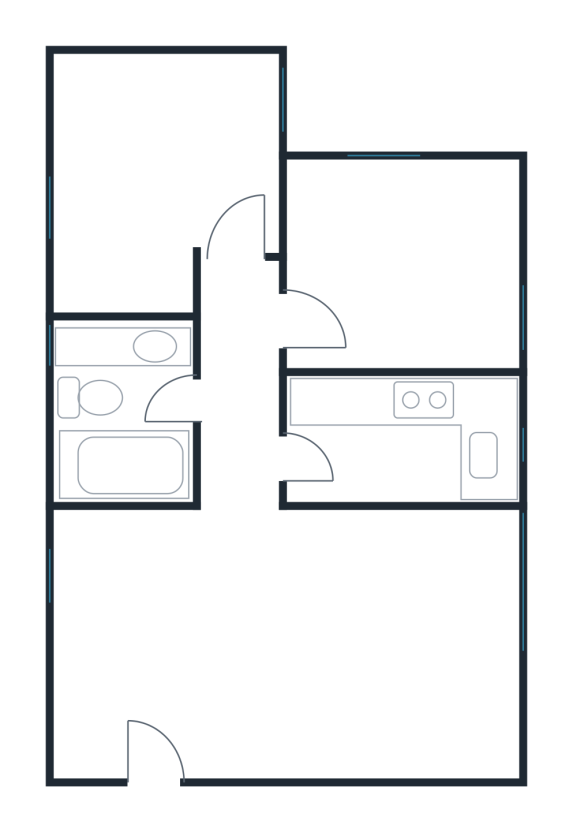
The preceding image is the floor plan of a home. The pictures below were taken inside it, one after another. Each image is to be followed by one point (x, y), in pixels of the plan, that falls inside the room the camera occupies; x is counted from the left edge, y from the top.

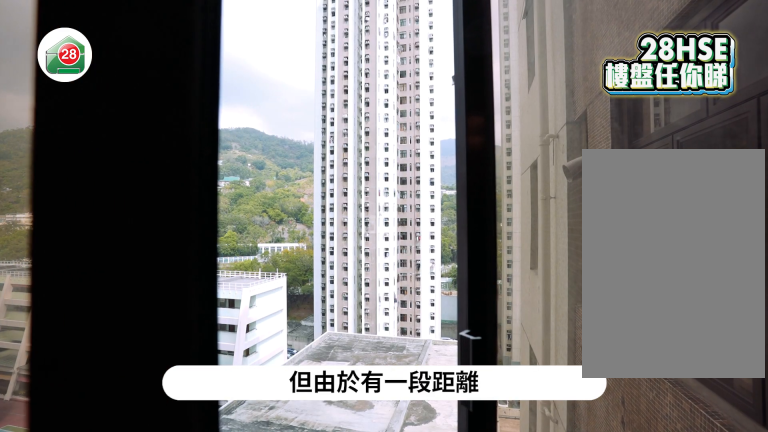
(253, 640)
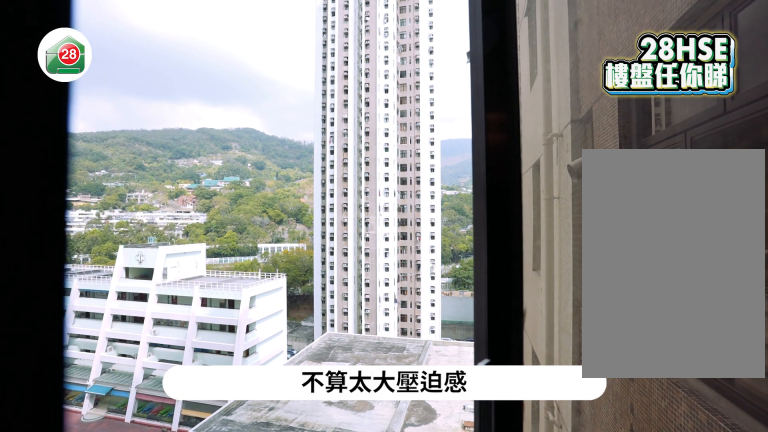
(253, 640)
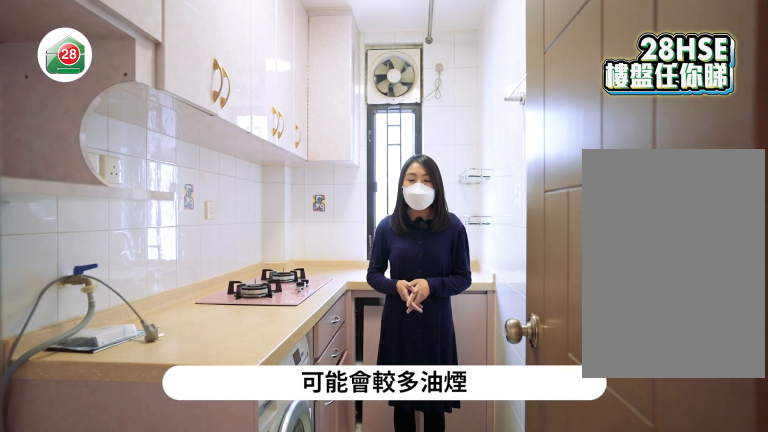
(360, 438)
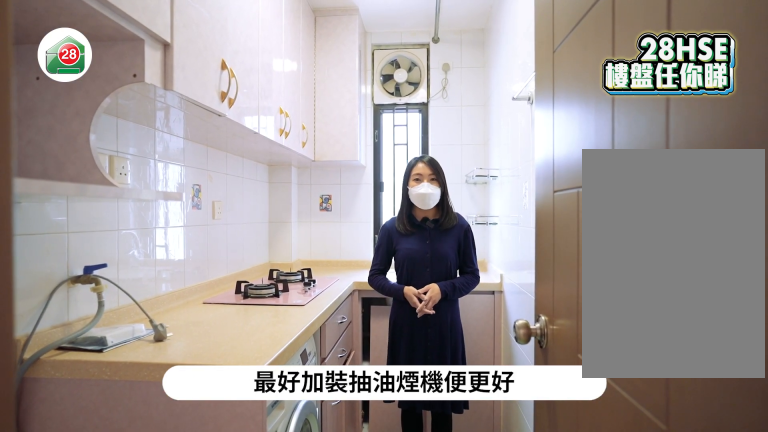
(360, 438)
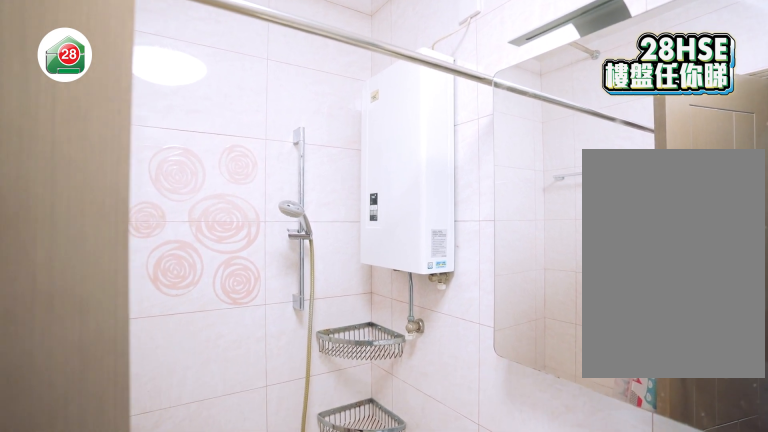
(143, 417)
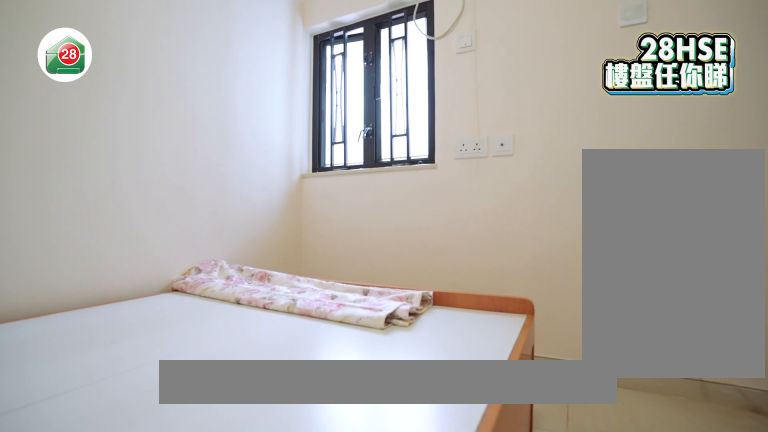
(143, 161)
